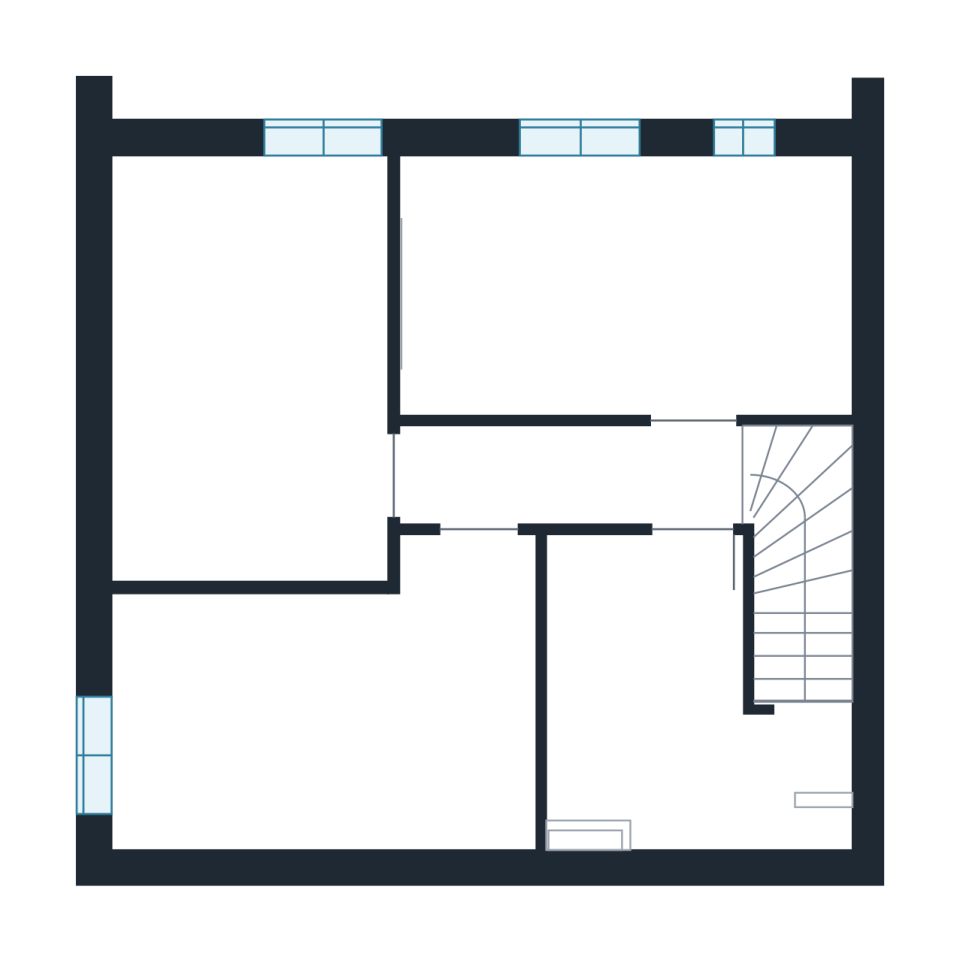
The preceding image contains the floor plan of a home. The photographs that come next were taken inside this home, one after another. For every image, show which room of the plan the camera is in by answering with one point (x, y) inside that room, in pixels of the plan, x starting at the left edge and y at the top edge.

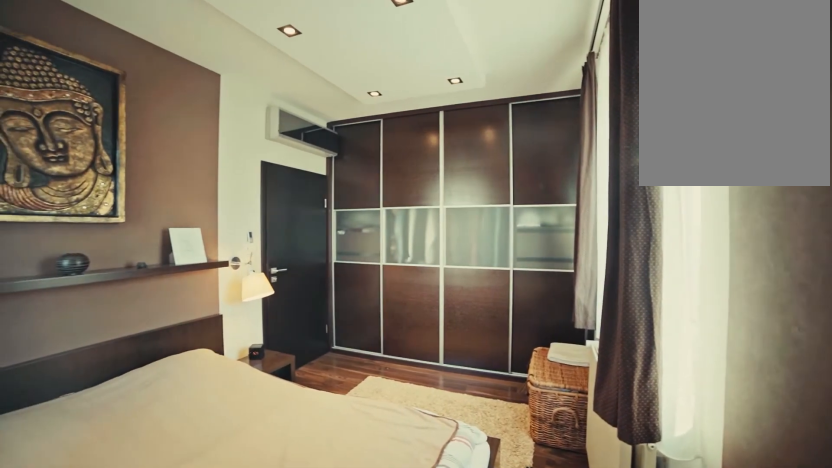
(162, 219)
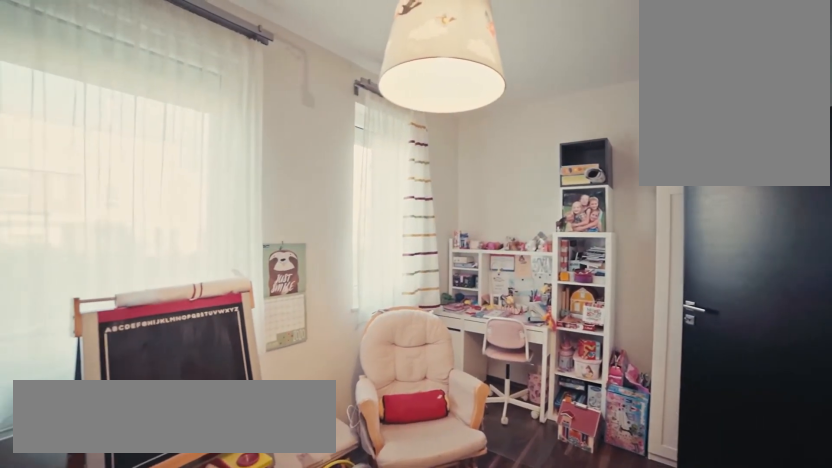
(494, 350)
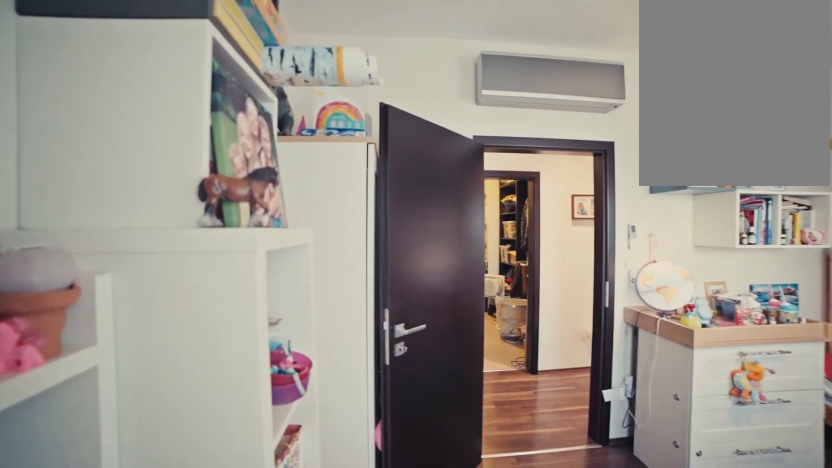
(789, 267)
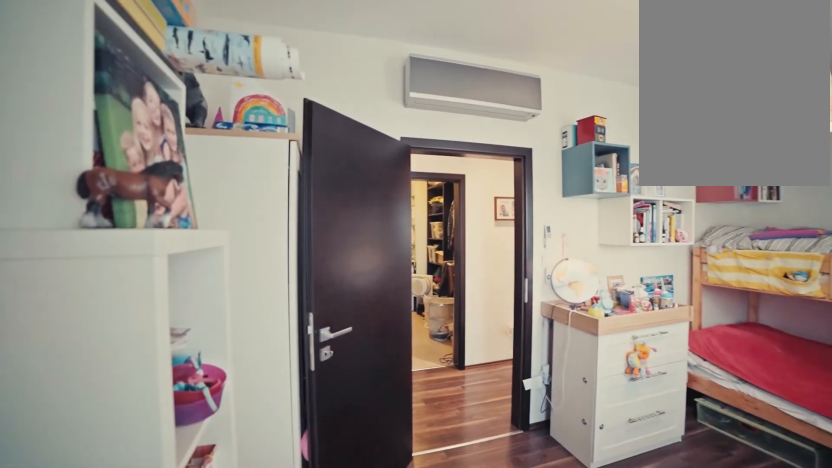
(789, 267)
